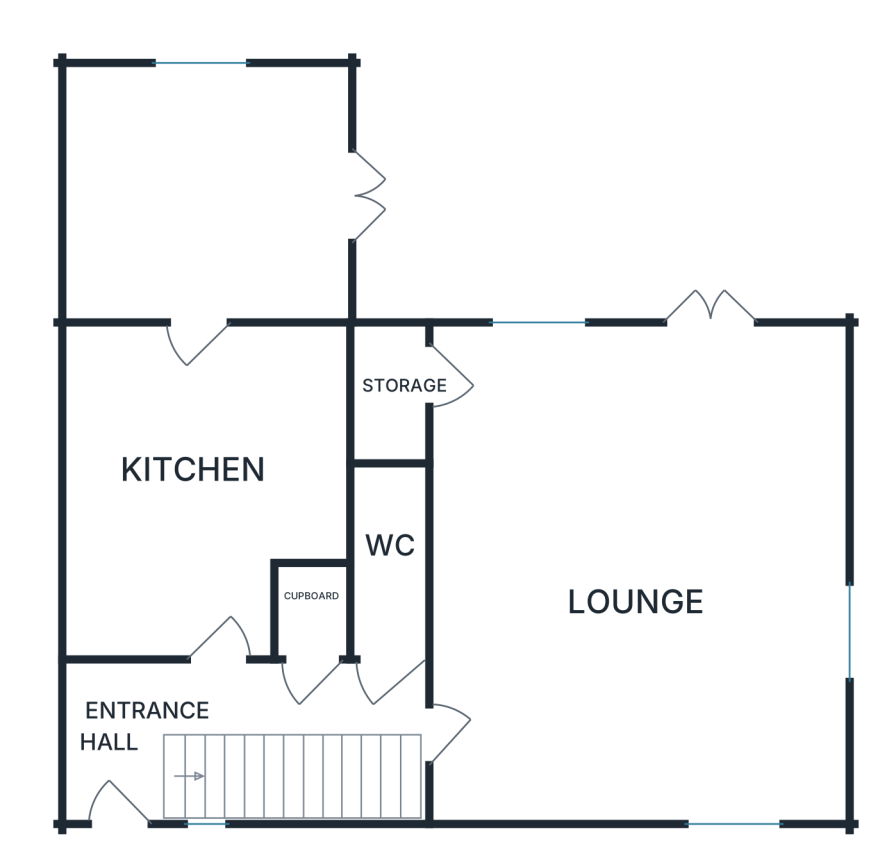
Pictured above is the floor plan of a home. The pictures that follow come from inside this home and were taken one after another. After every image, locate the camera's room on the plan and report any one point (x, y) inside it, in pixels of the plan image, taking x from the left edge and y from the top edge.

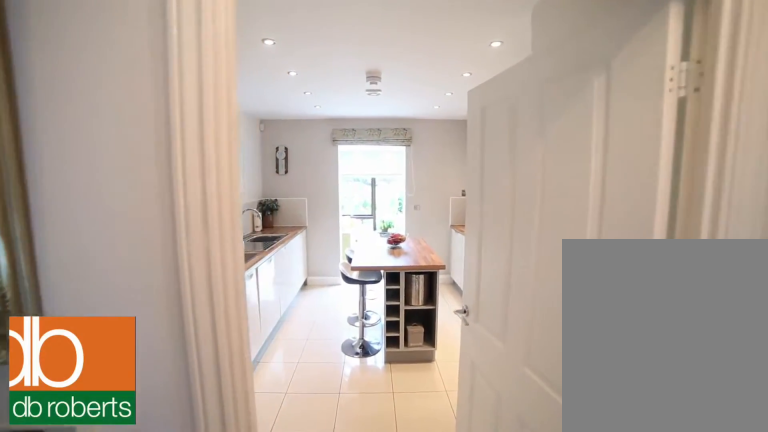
(223, 716)
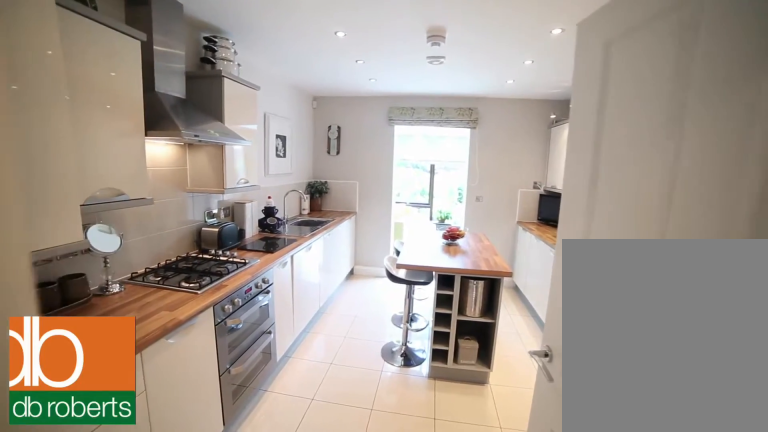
(198, 481)
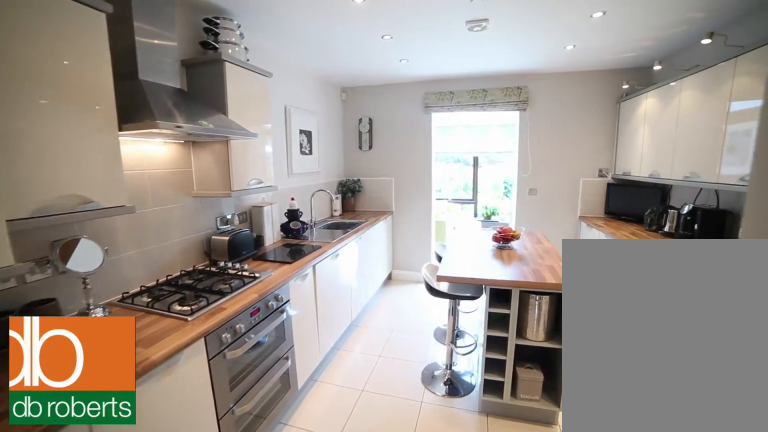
(198, 481)
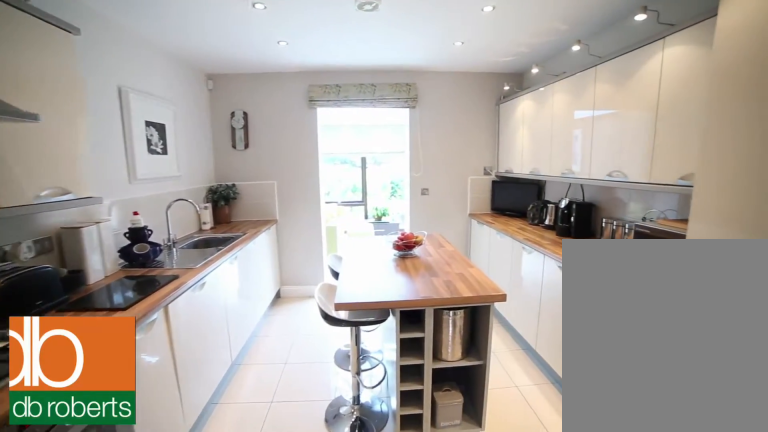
(198, 481)
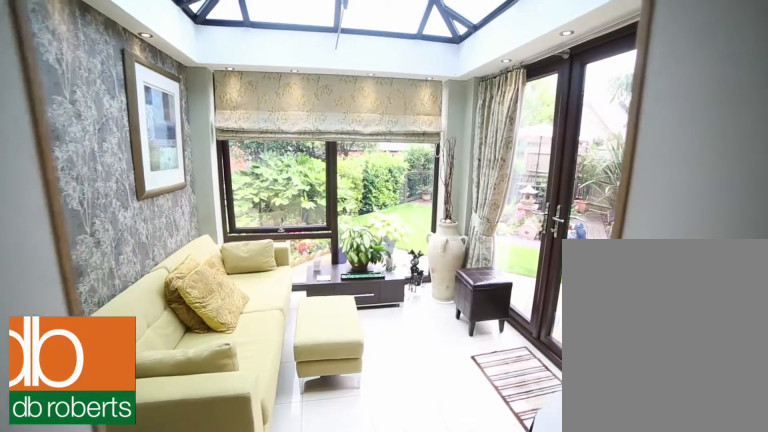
(206, 194)
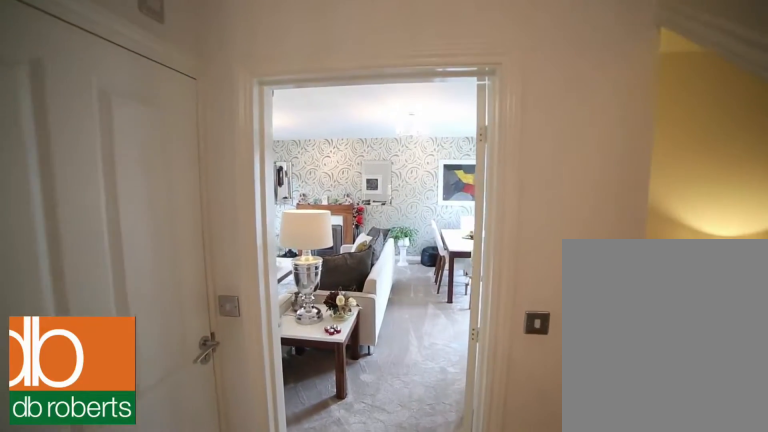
(222, 716)
